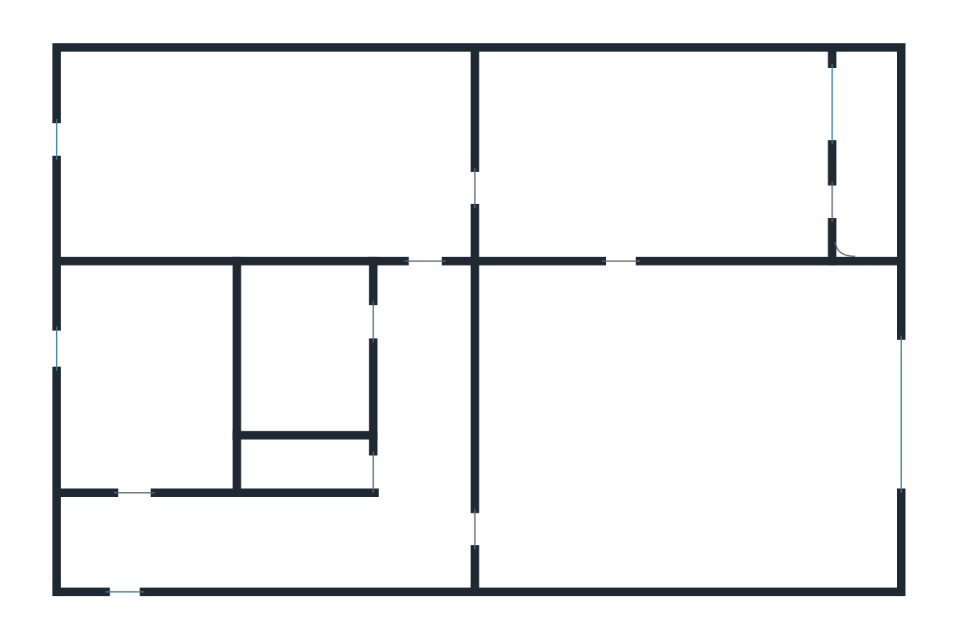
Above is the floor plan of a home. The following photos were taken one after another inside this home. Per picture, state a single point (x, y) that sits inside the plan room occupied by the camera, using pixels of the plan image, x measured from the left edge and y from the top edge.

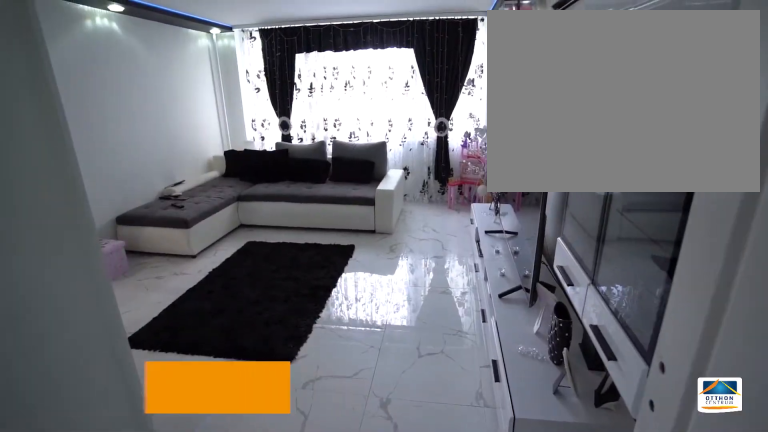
(681, 428)
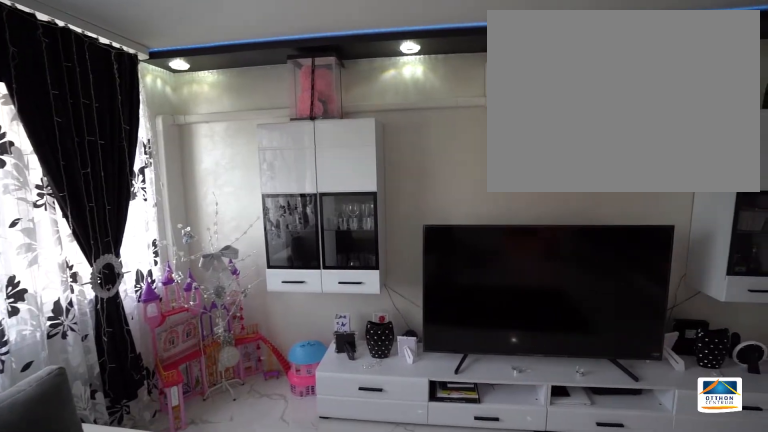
(681, 428)
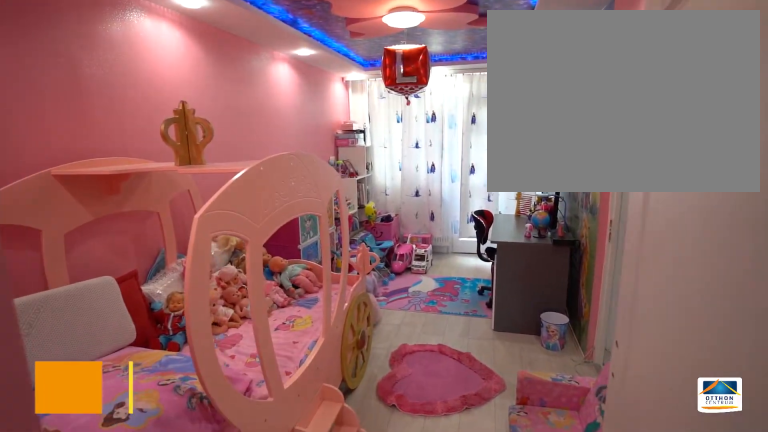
(647, 144)
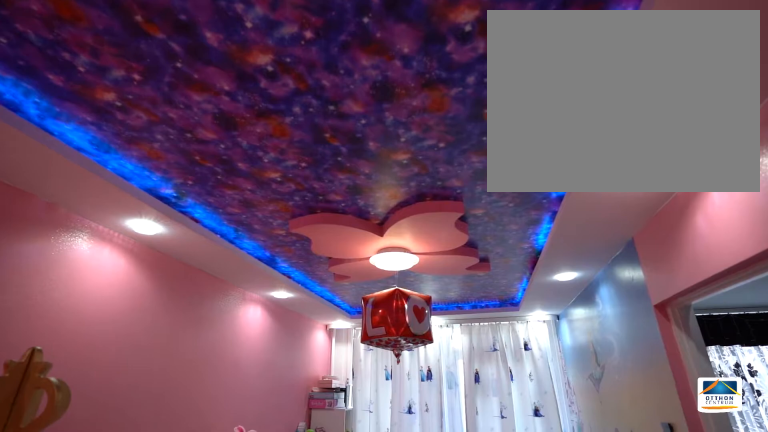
(647, 144)
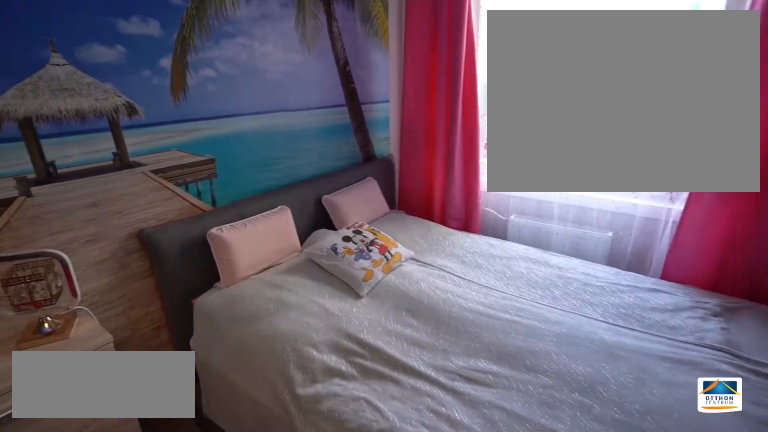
(262, 165)
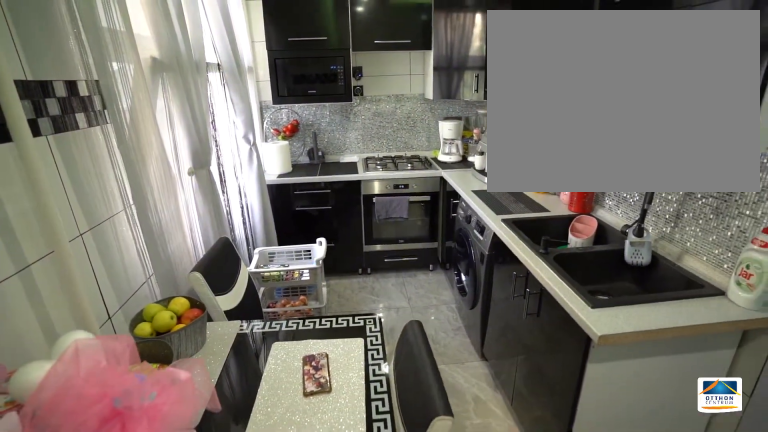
(140, 385)
